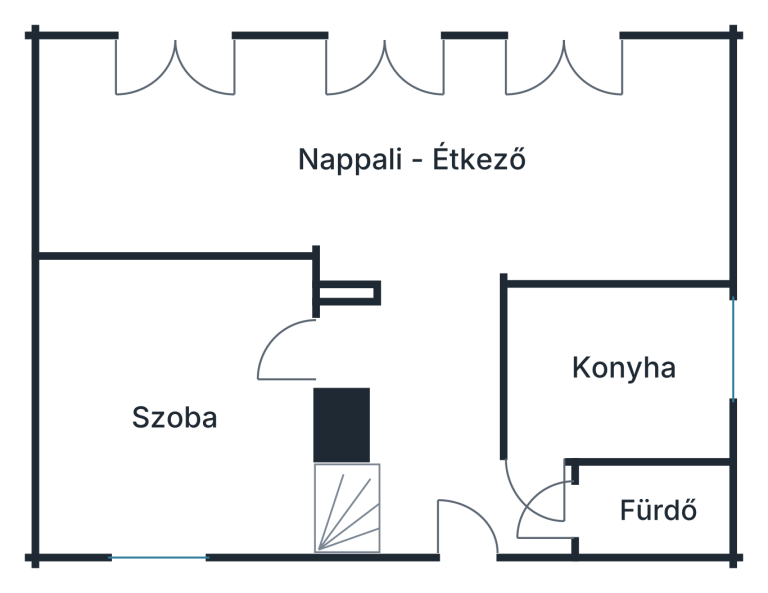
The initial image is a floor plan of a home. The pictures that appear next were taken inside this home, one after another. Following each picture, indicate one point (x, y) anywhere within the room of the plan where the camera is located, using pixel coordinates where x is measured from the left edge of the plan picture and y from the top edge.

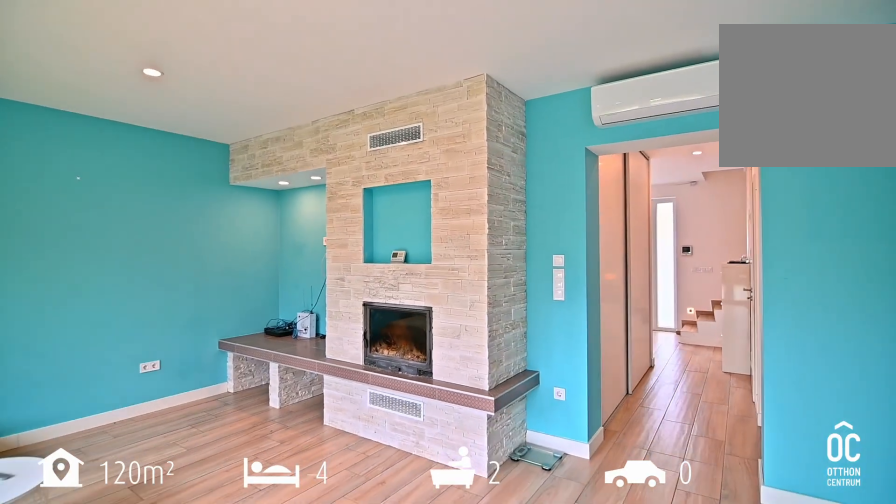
(407, 161)
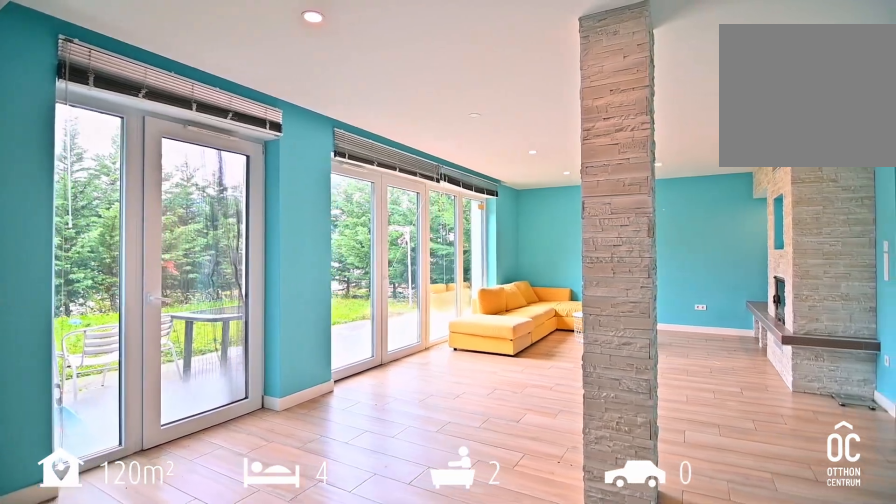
(407, 161)
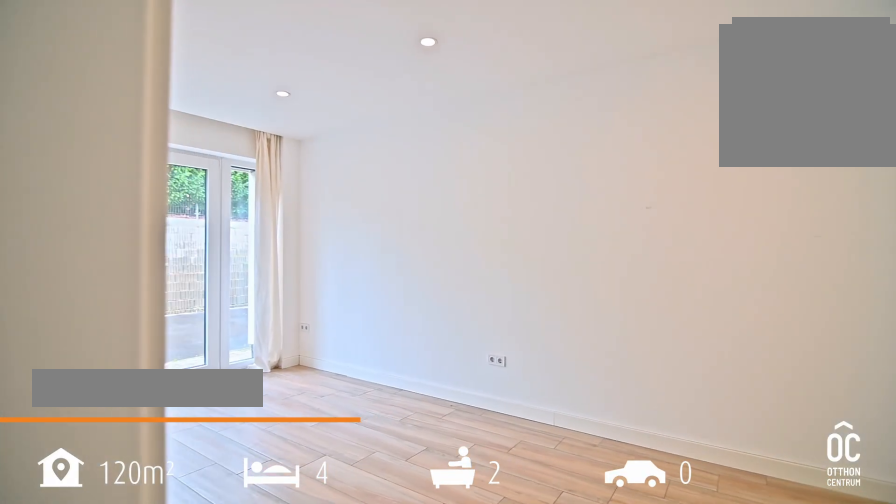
(173, 409)
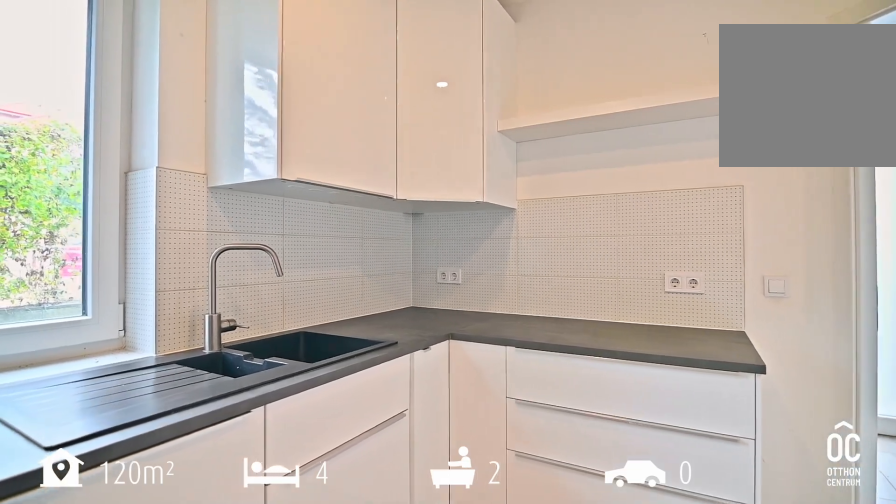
(620, 372)
